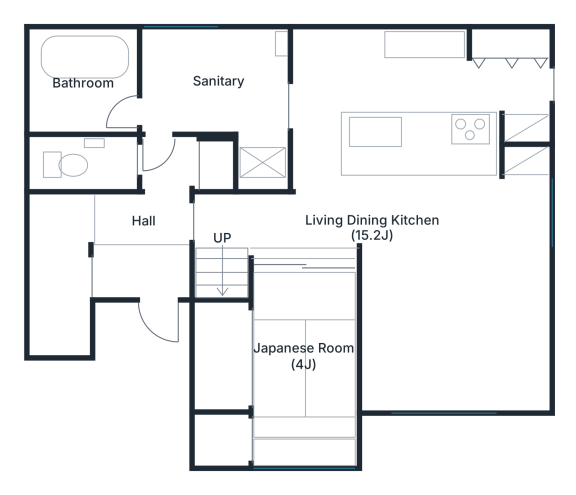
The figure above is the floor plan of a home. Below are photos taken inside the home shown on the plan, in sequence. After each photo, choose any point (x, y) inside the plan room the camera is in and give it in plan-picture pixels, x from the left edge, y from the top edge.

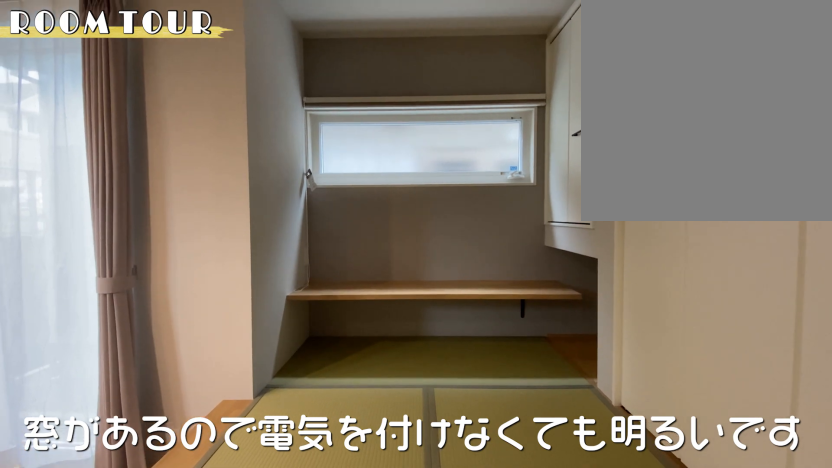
(305, 371)
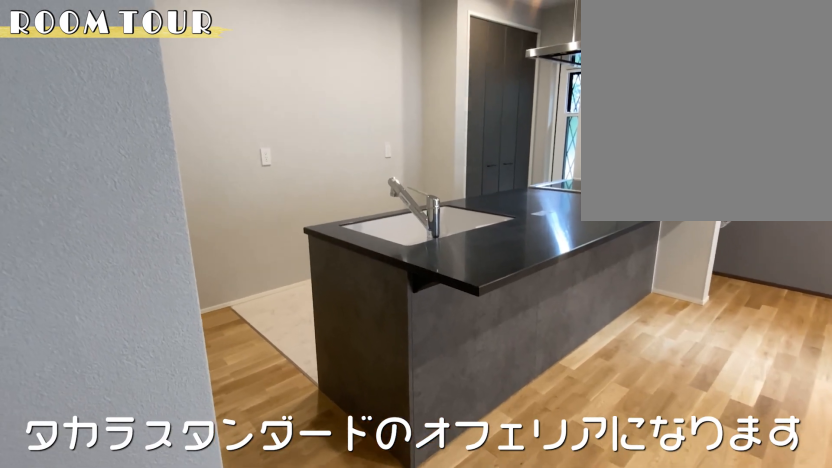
(429, 87)
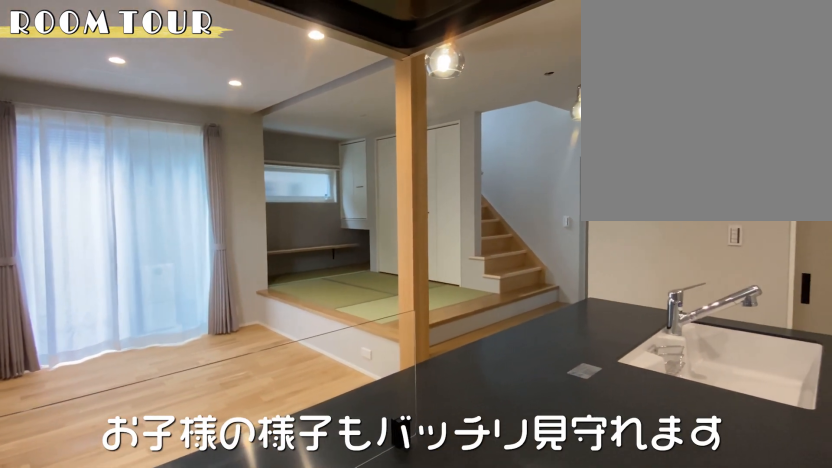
(429, 87)
